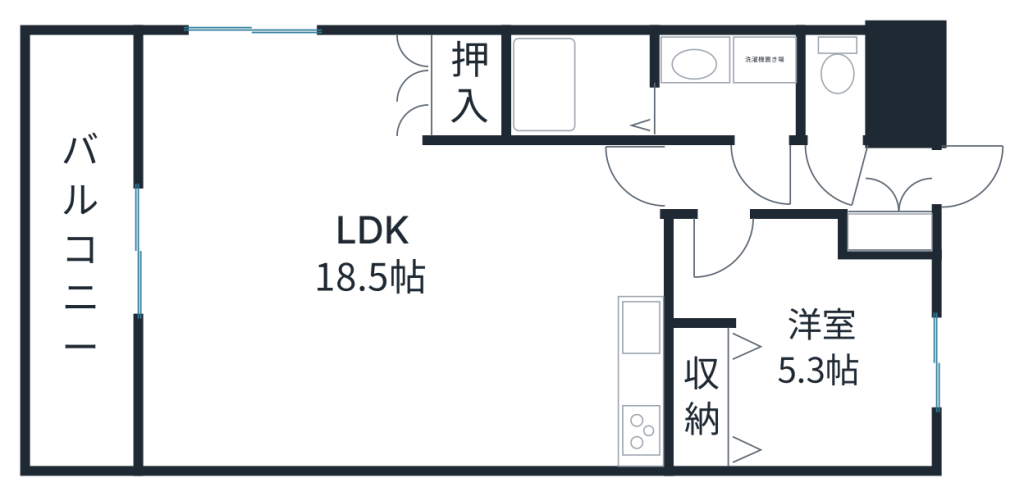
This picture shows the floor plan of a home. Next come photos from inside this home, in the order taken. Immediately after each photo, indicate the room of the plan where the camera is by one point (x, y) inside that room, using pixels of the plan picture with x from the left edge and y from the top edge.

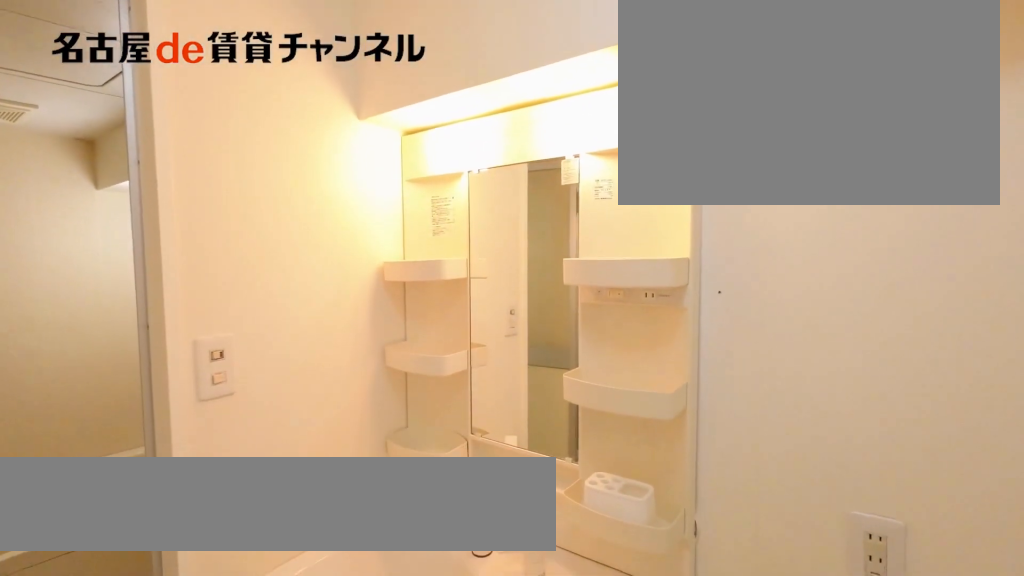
(728, 83)
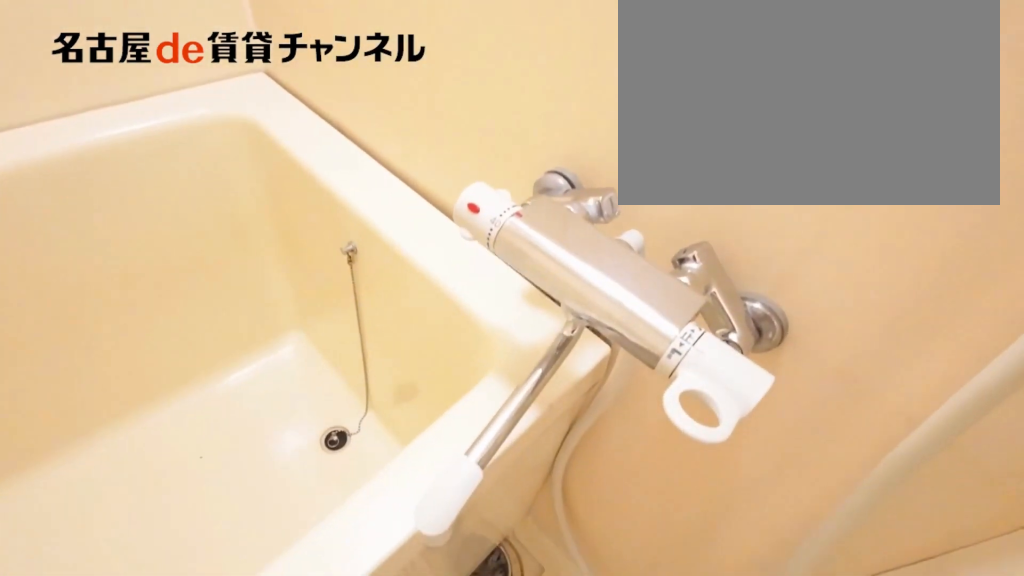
(582, 86)
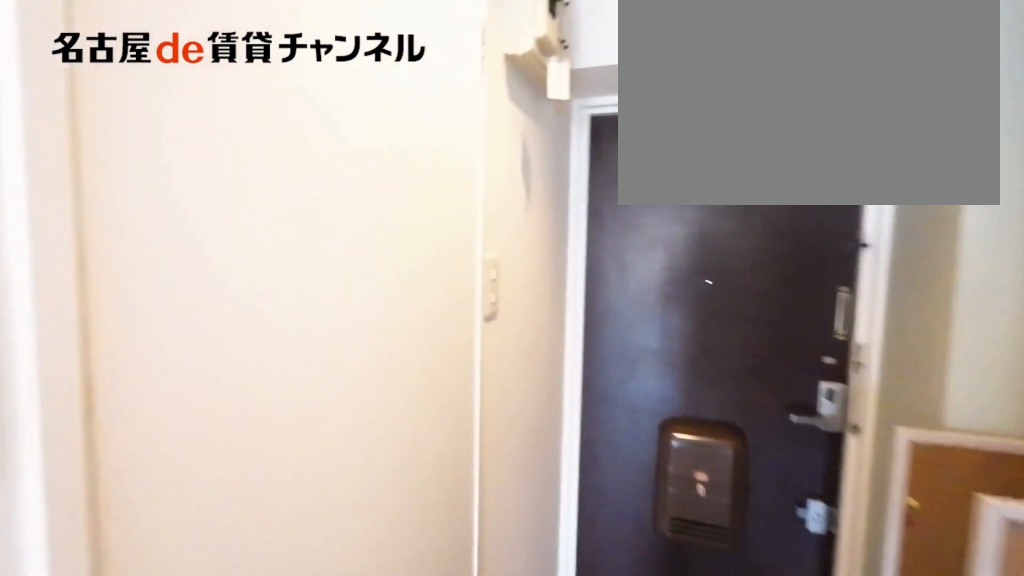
(768, 177)
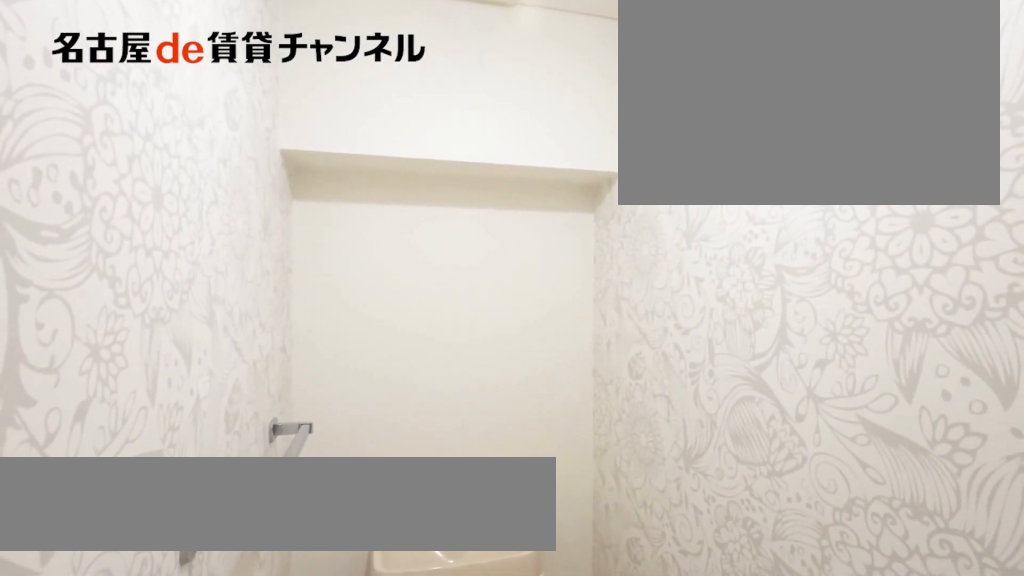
(840, 83)
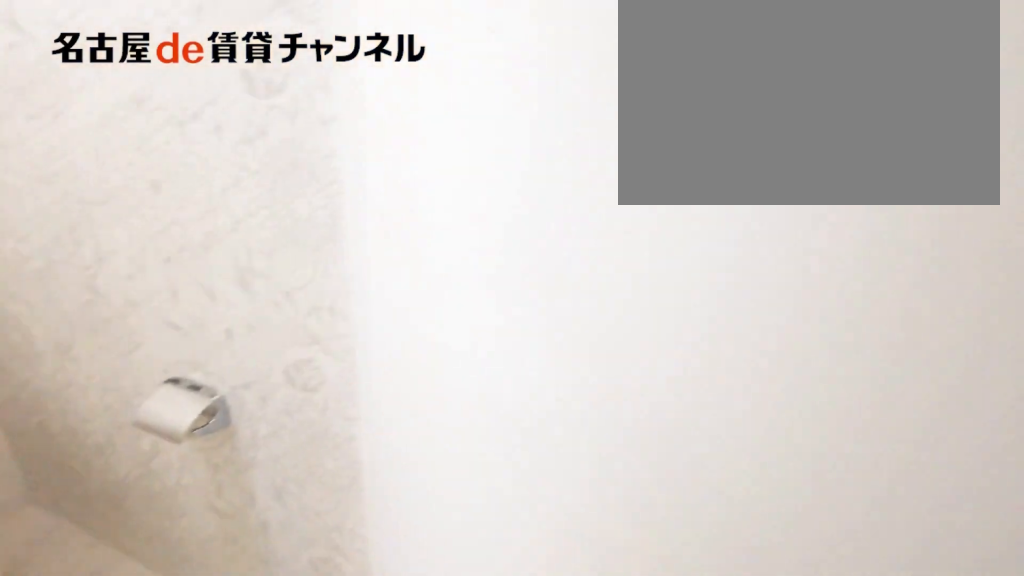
(840, 83)
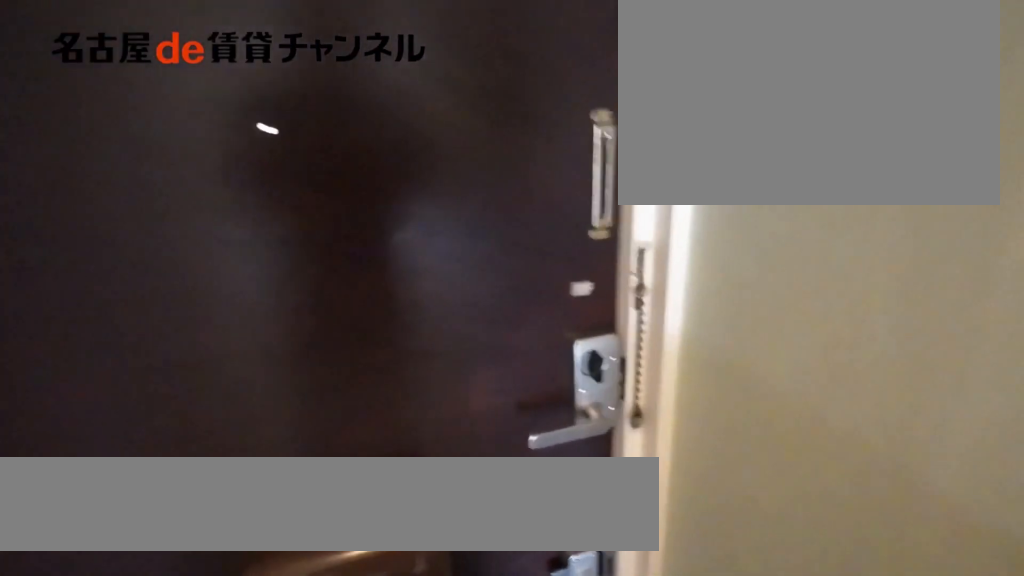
(871, 179)
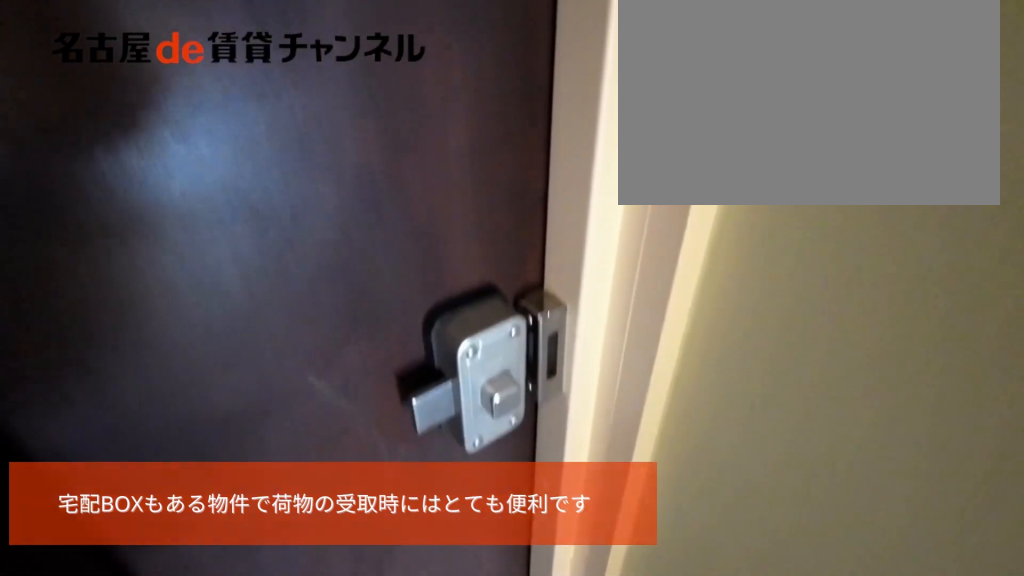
(871, 179)
